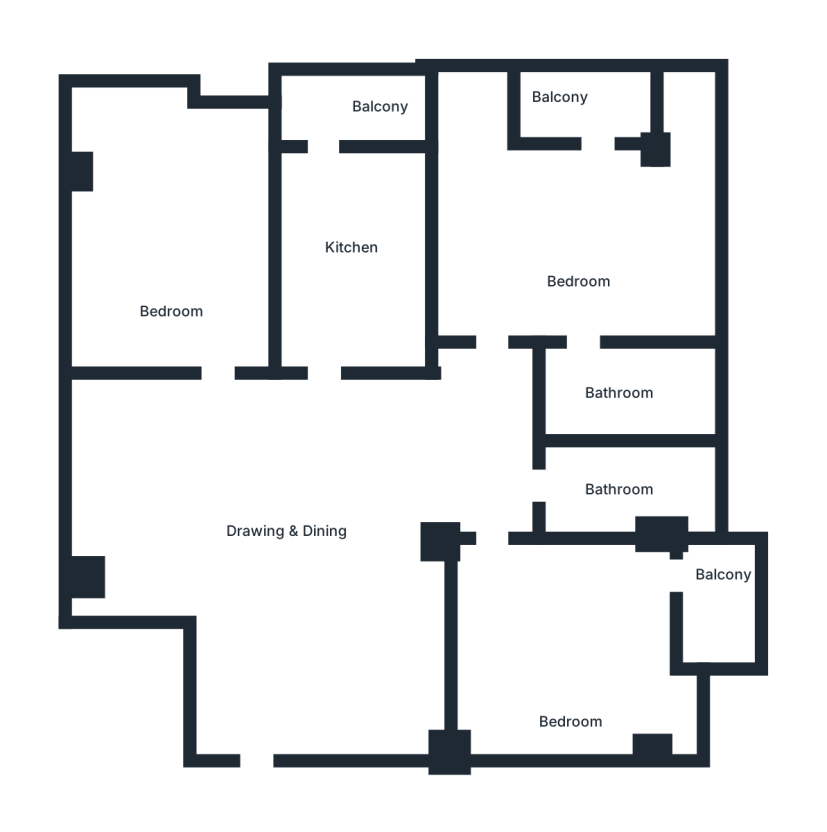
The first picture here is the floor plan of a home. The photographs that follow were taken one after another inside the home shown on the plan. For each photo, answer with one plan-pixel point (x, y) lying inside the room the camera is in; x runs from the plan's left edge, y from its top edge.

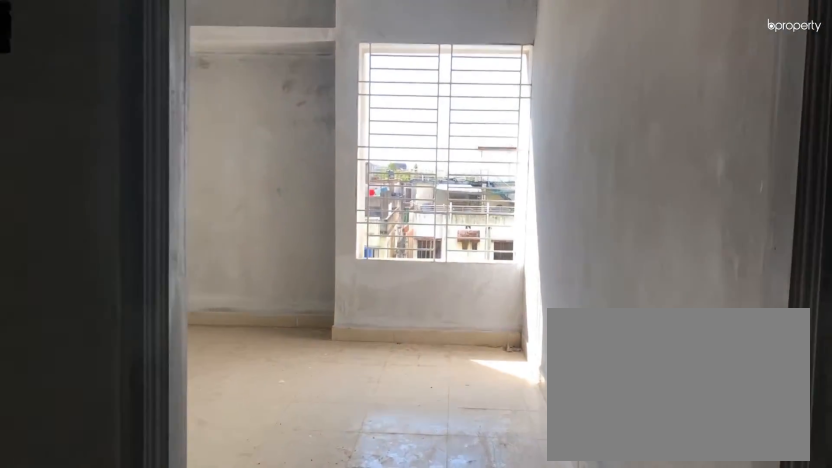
(164, 279)
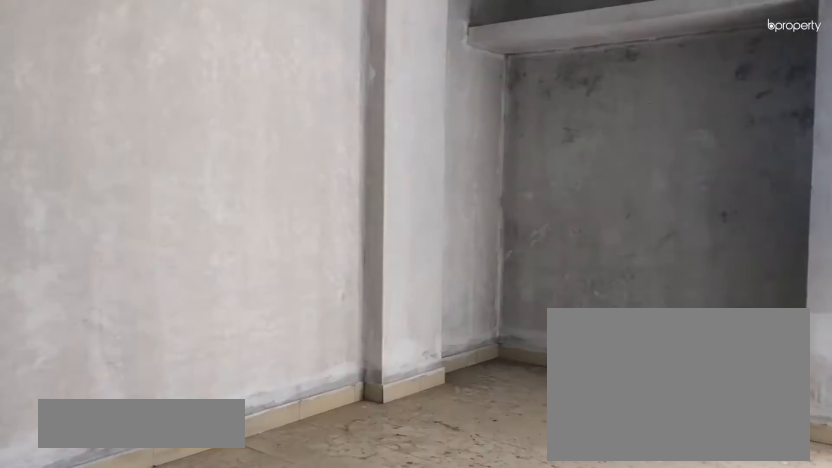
(164, 279)
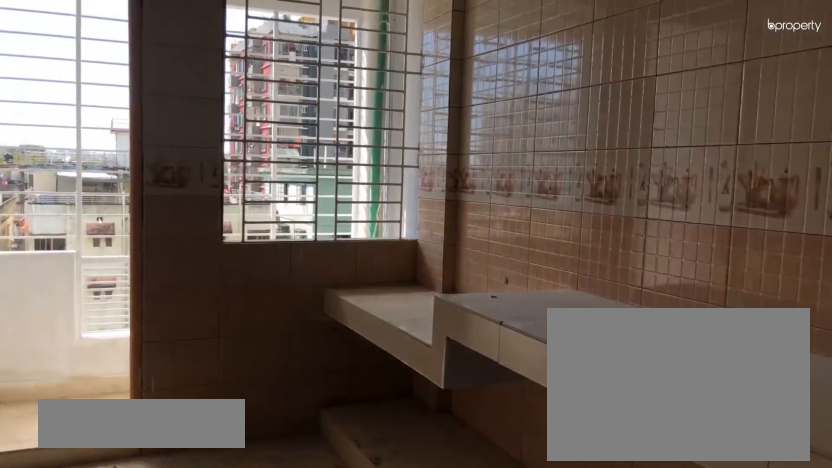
(353, 267)
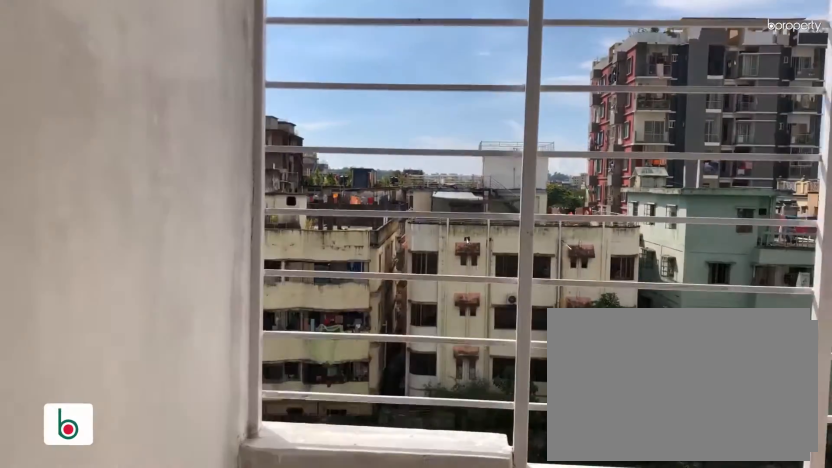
(373, 109)
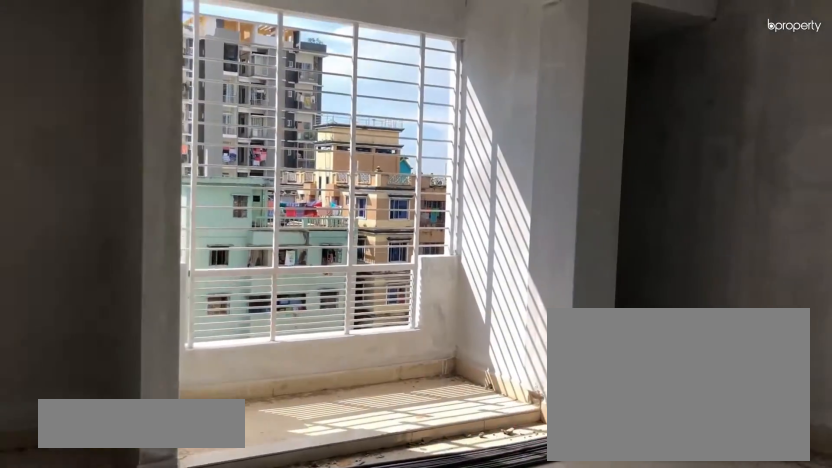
(588, 236)
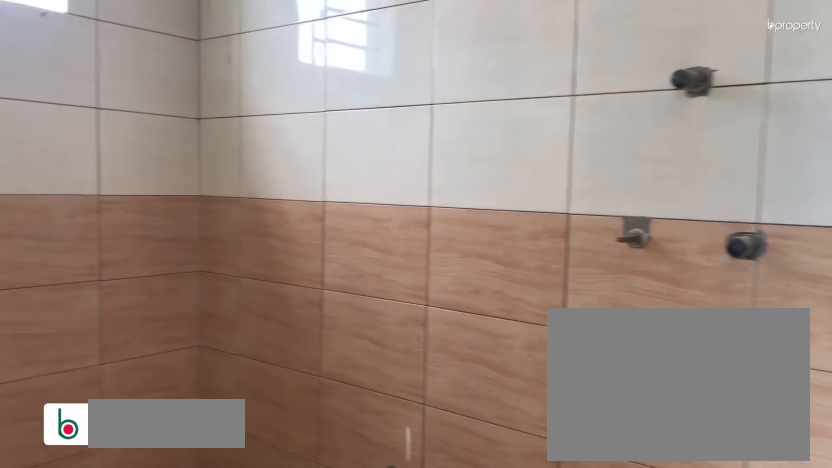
(630, 385)
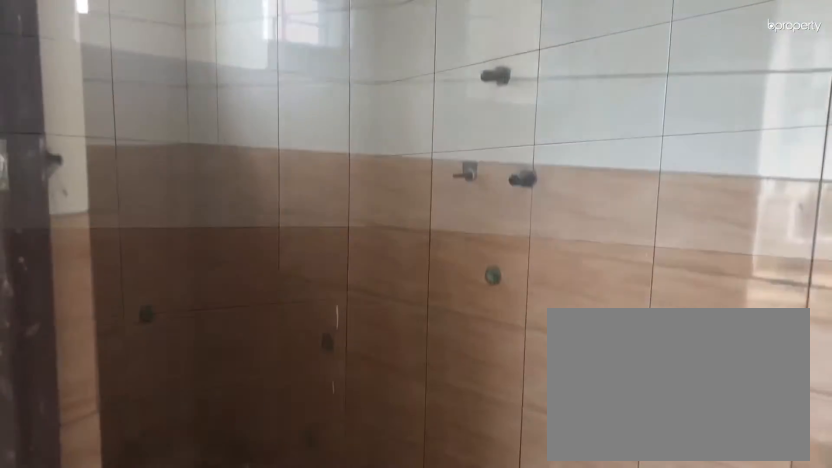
(630, 385)
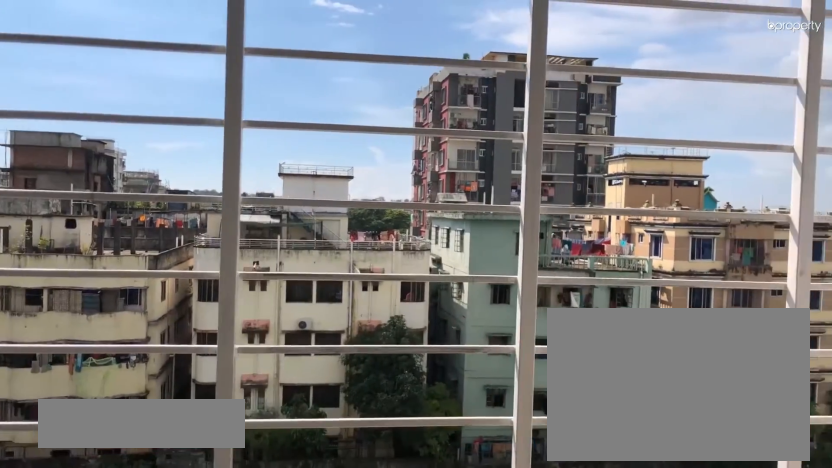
(571, 98)
